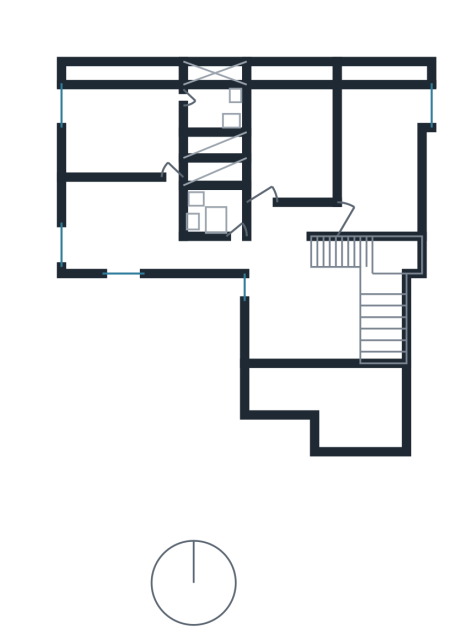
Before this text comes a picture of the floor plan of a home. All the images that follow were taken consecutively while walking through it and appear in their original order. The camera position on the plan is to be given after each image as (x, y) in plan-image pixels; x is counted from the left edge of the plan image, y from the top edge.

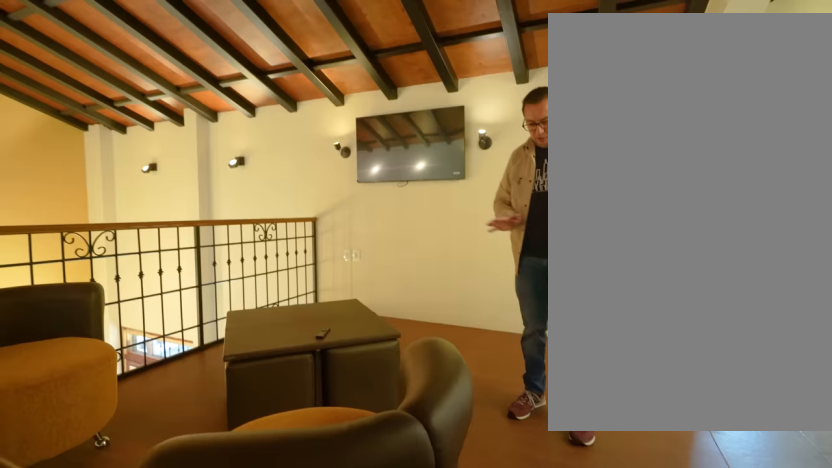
(311, 252)
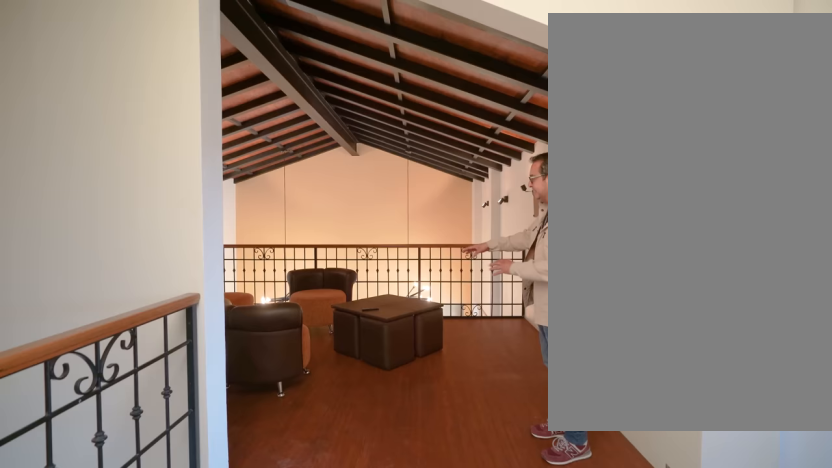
(266, 232)
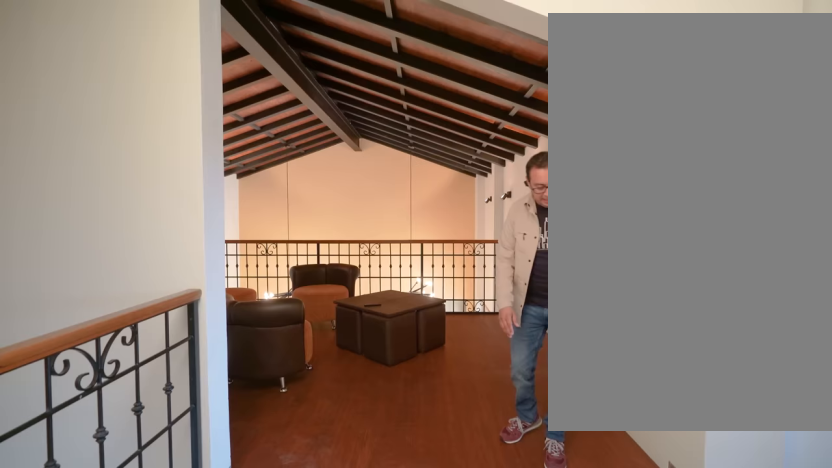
(266, 232)
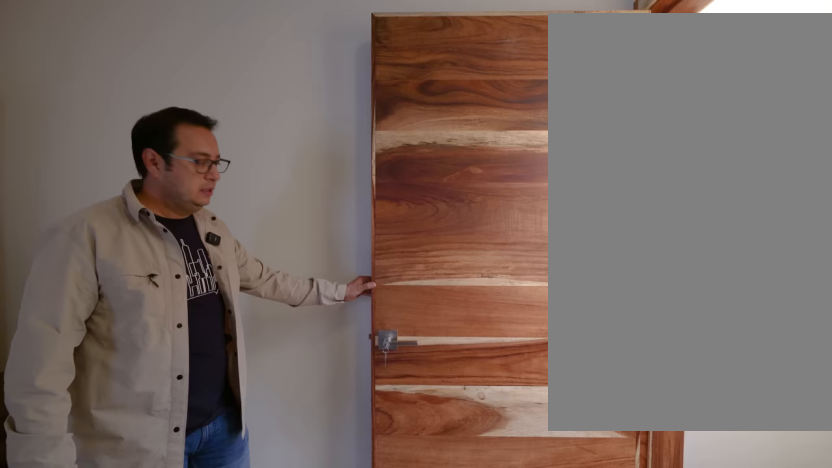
(364, 216)
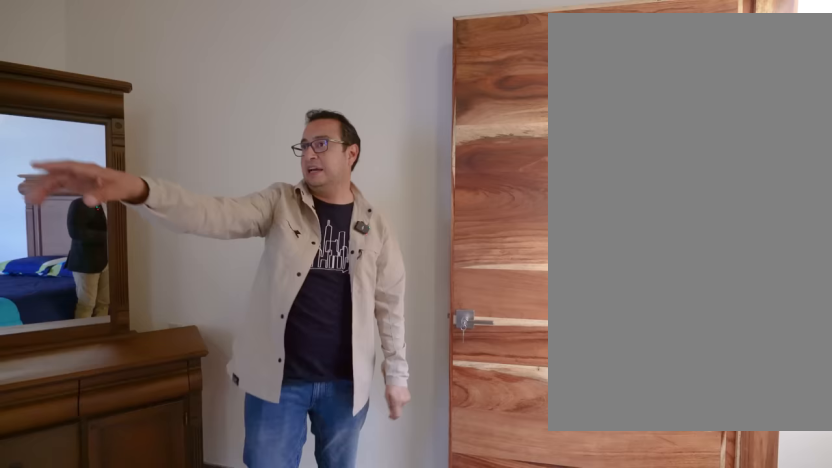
(364, 215)
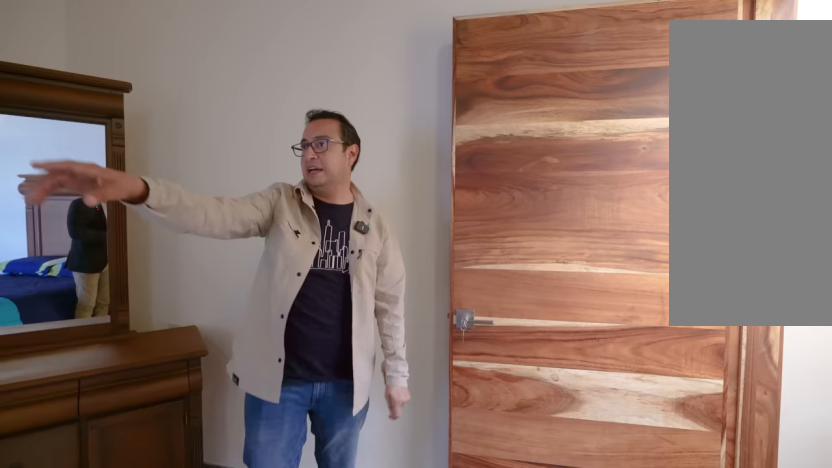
(364, 216)
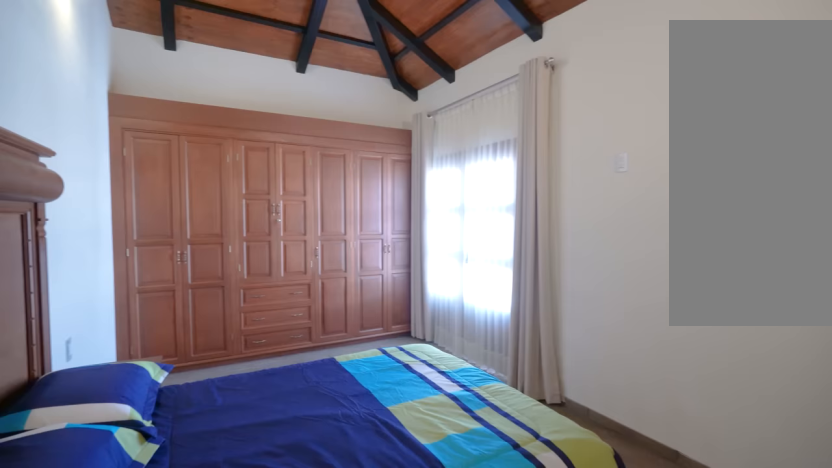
(364, 215)
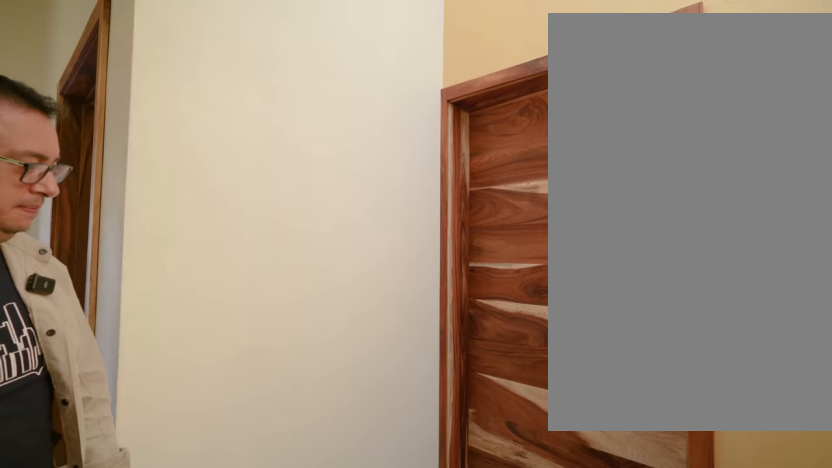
(307, 215)
